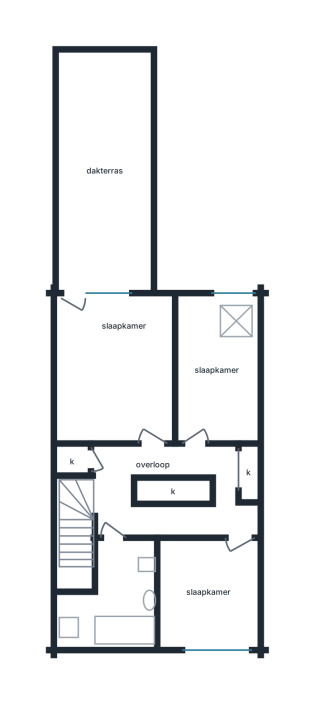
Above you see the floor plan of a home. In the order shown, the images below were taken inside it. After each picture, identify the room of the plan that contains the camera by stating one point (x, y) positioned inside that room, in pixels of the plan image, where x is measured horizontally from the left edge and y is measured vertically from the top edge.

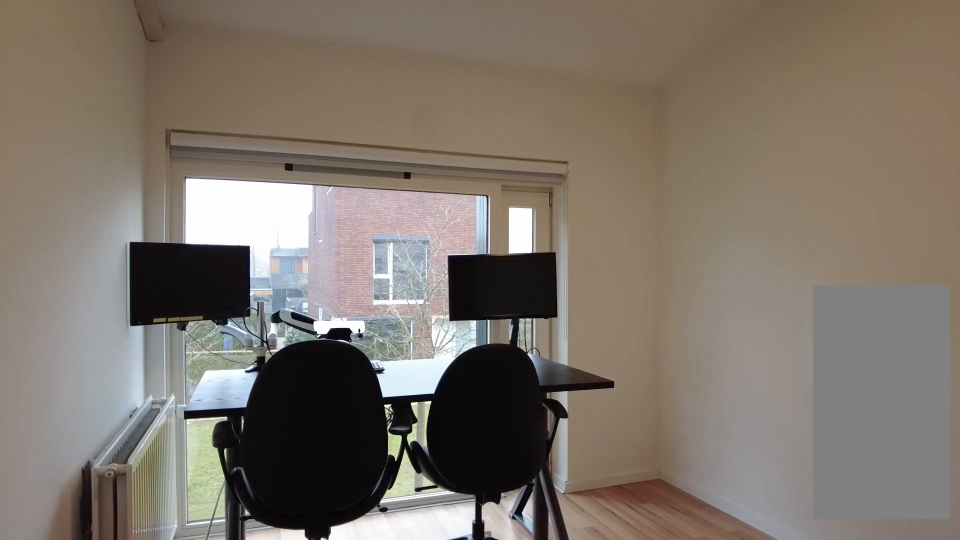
(206, 598)
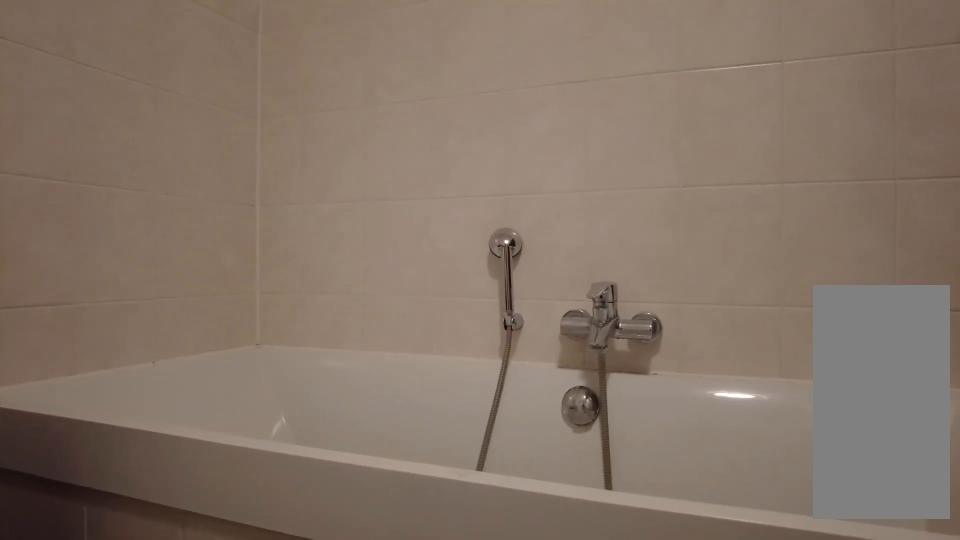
(114, 593)
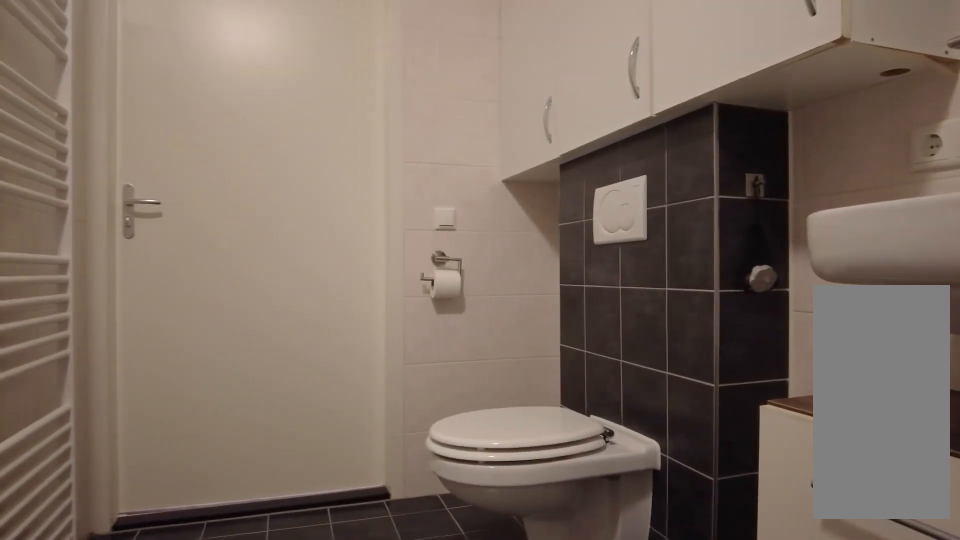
(114, 593)
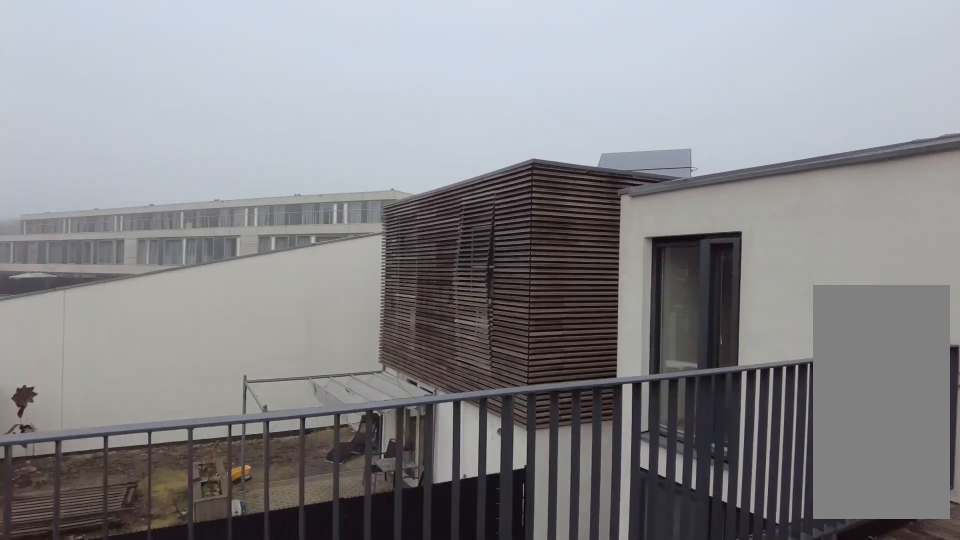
(105, 167)
